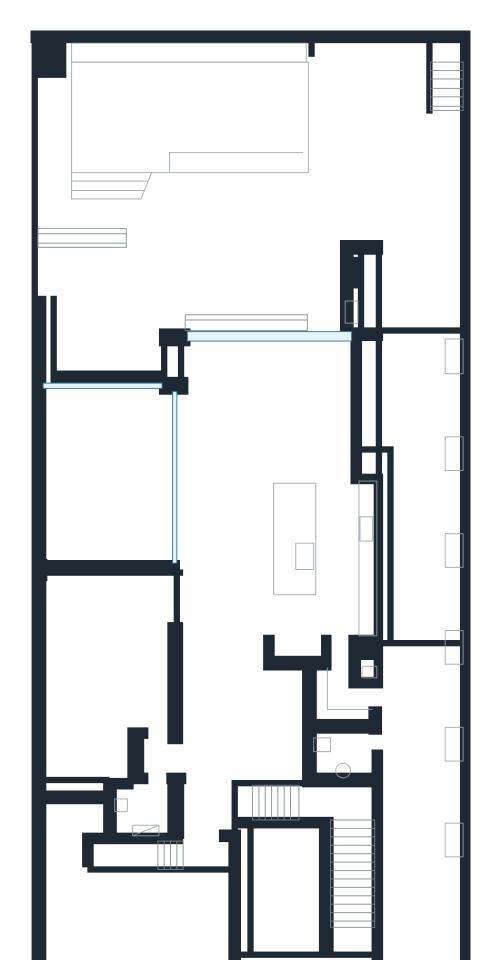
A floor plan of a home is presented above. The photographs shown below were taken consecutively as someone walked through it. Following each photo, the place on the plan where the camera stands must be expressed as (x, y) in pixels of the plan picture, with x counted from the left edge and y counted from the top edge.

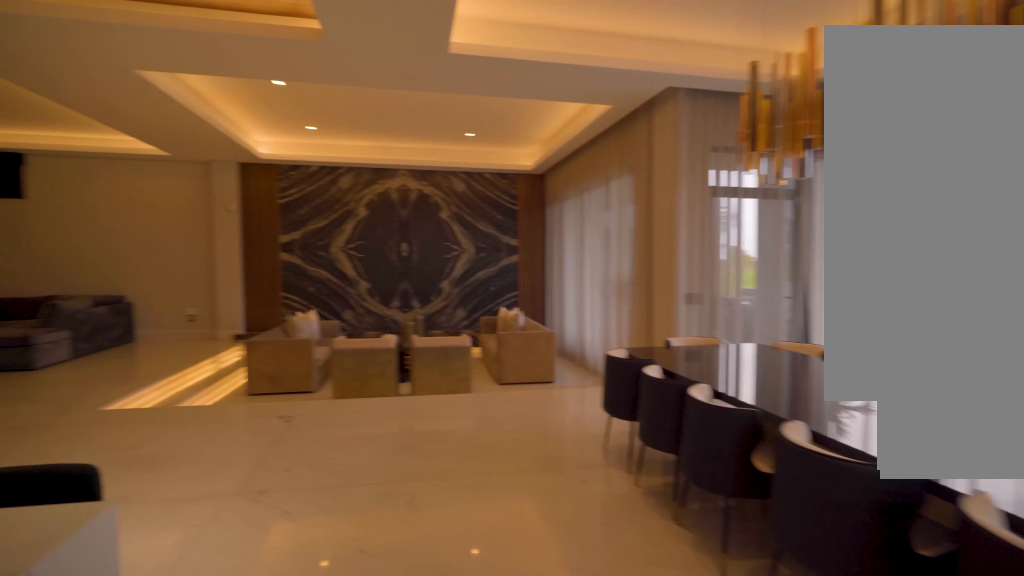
(320, 459)
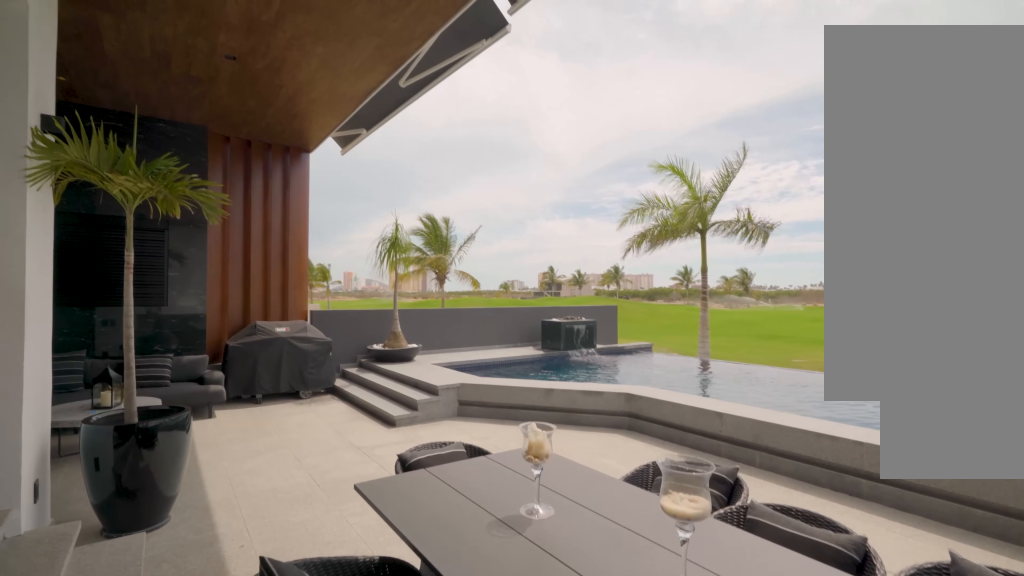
(315, 302)
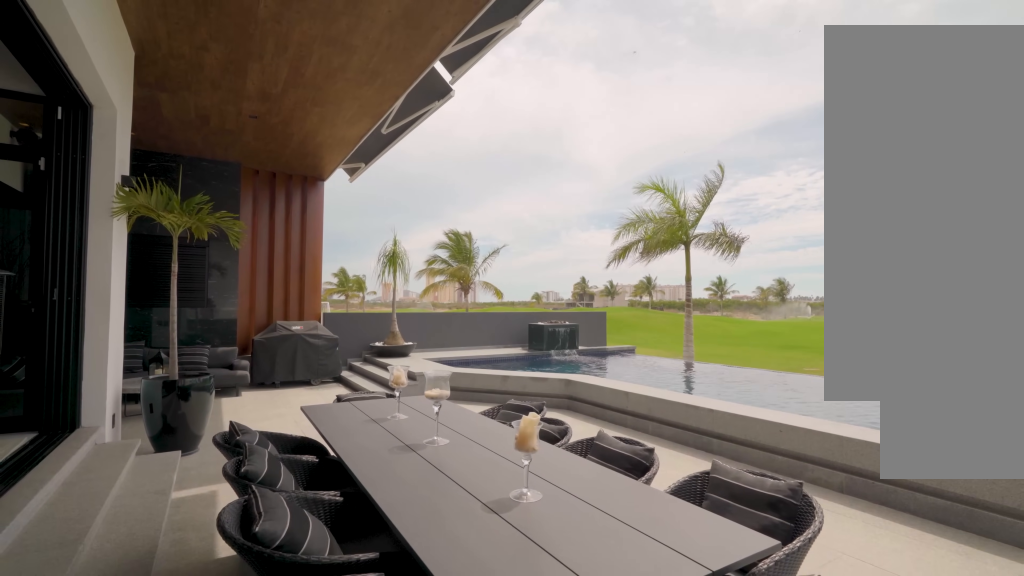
(315, 302)
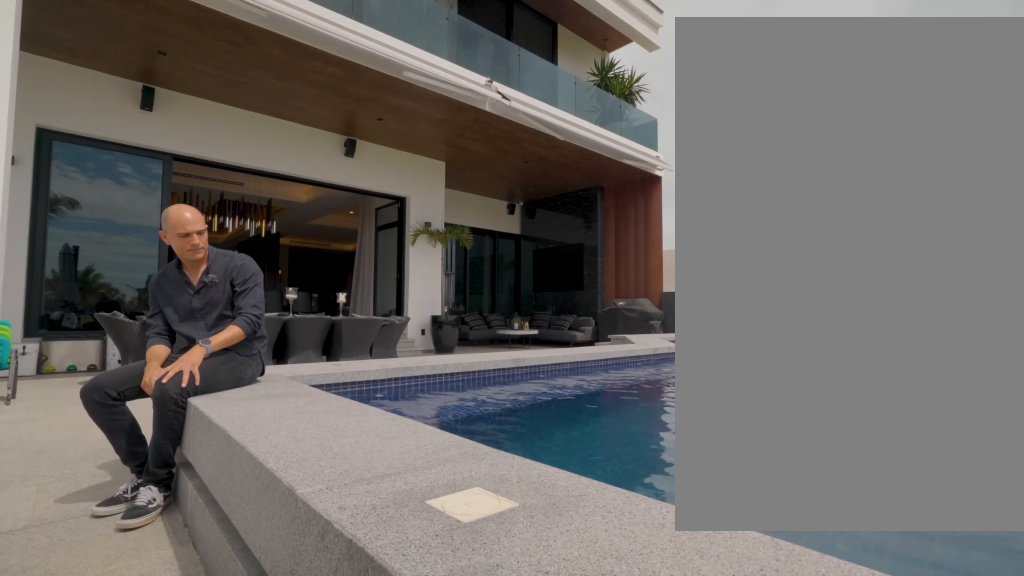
(346, 121)
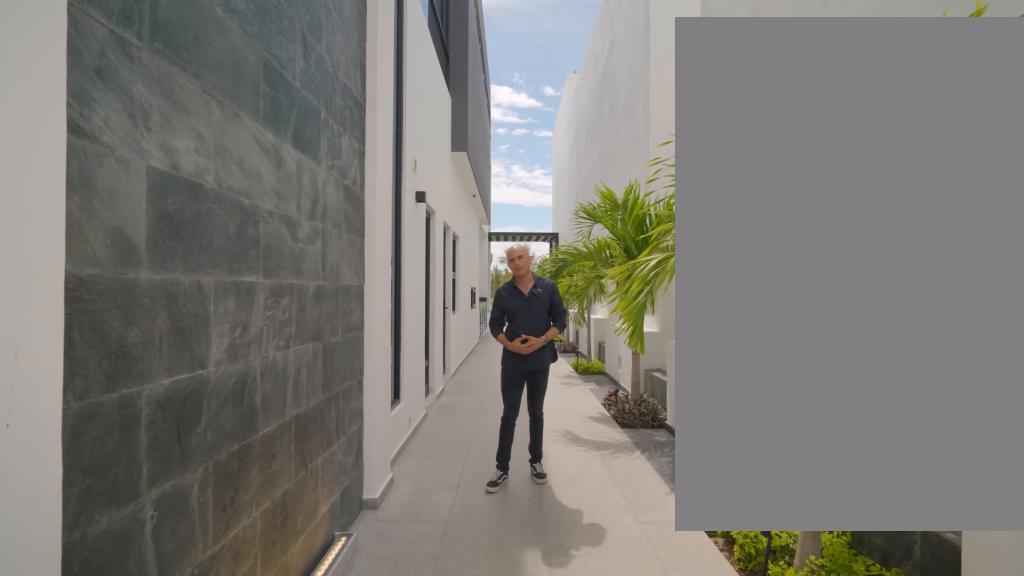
(427, 934)
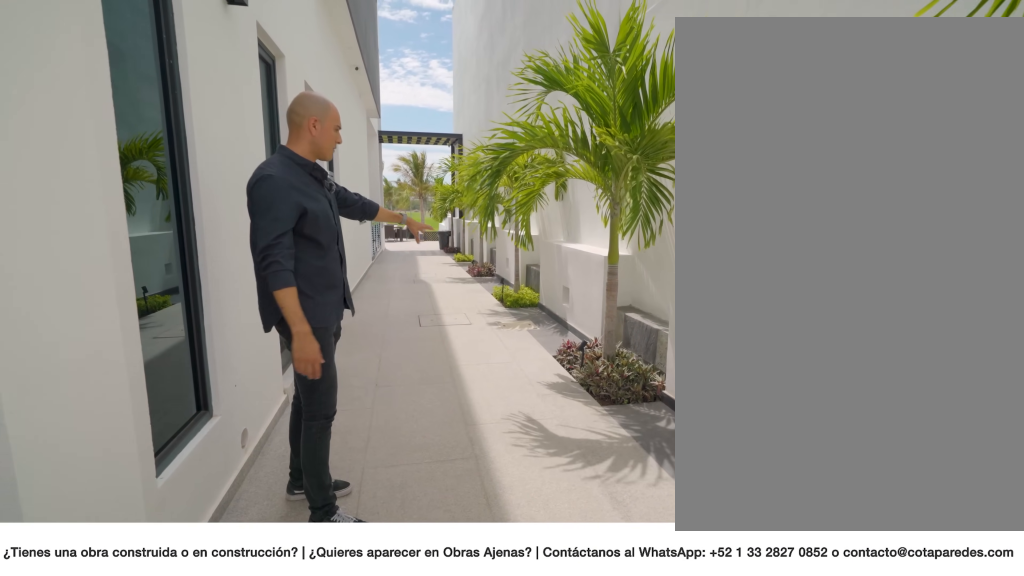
(414, 879)
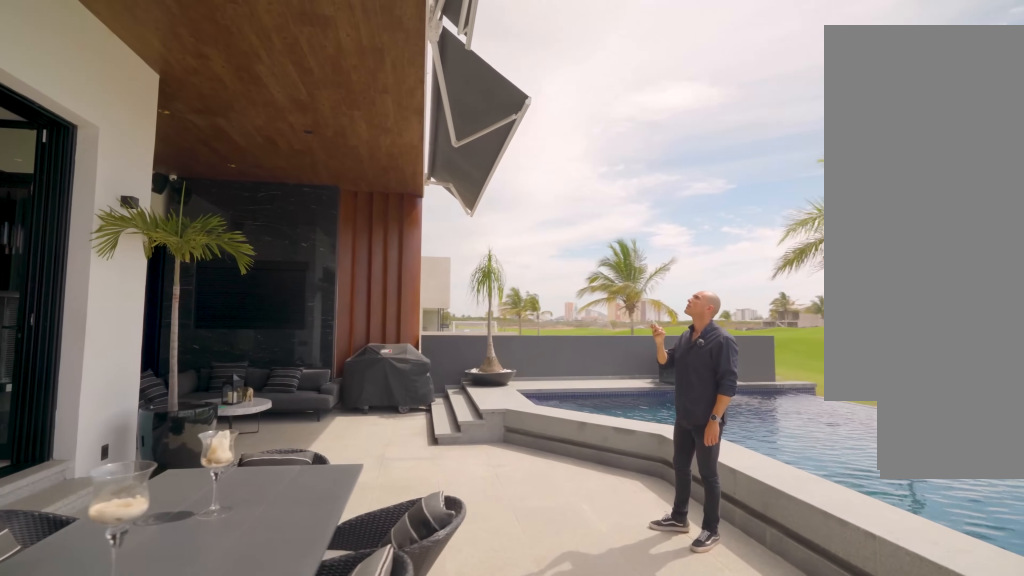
(327, 247)
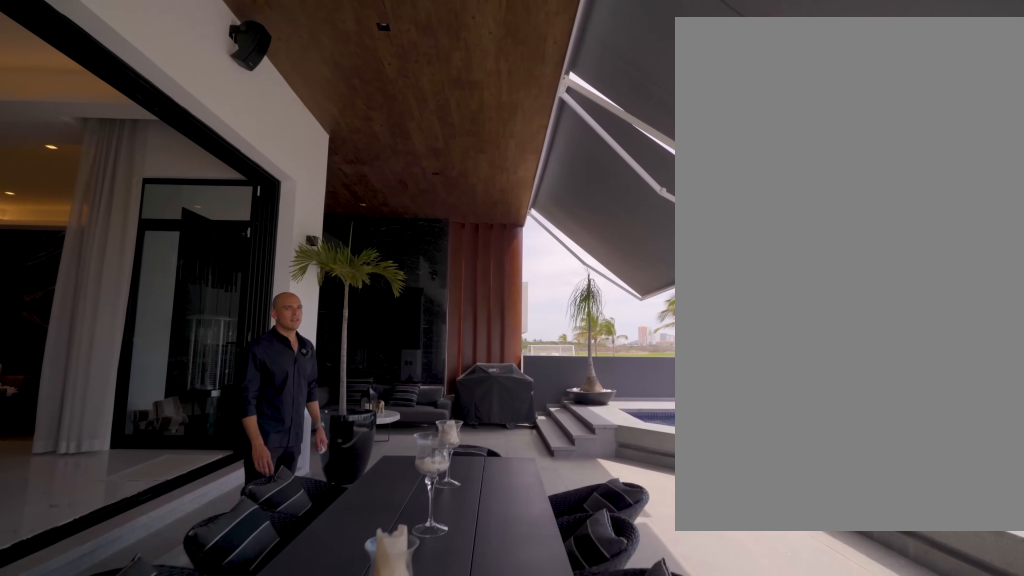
(335, 245)
